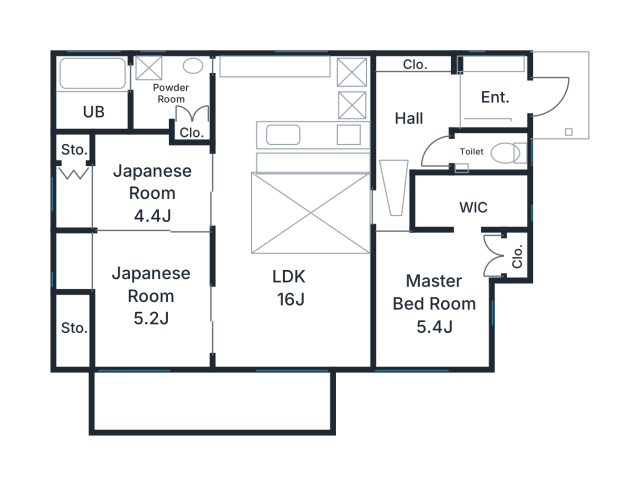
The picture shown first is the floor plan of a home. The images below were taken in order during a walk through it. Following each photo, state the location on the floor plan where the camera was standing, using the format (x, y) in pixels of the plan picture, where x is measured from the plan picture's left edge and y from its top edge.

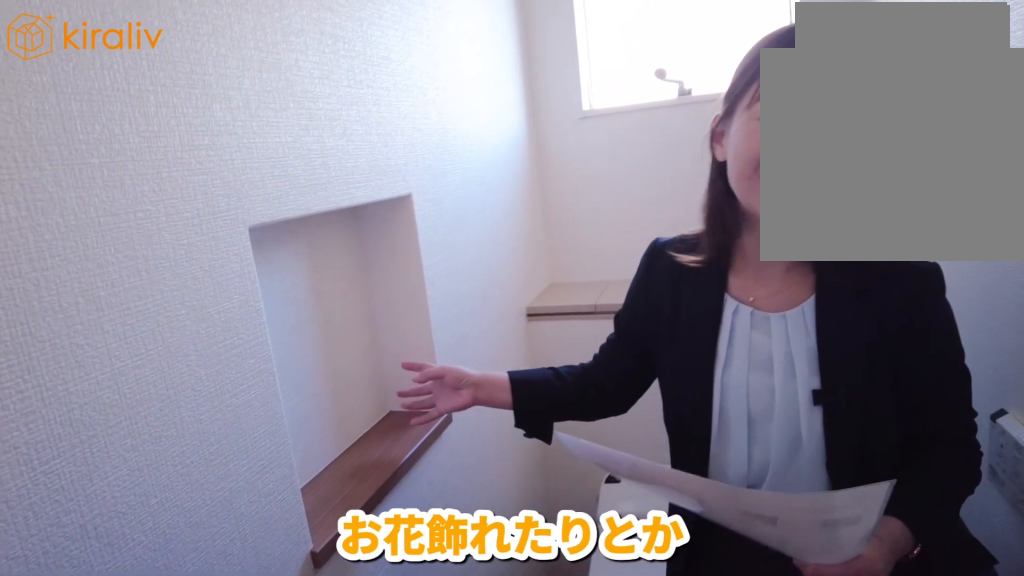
(436, 162)
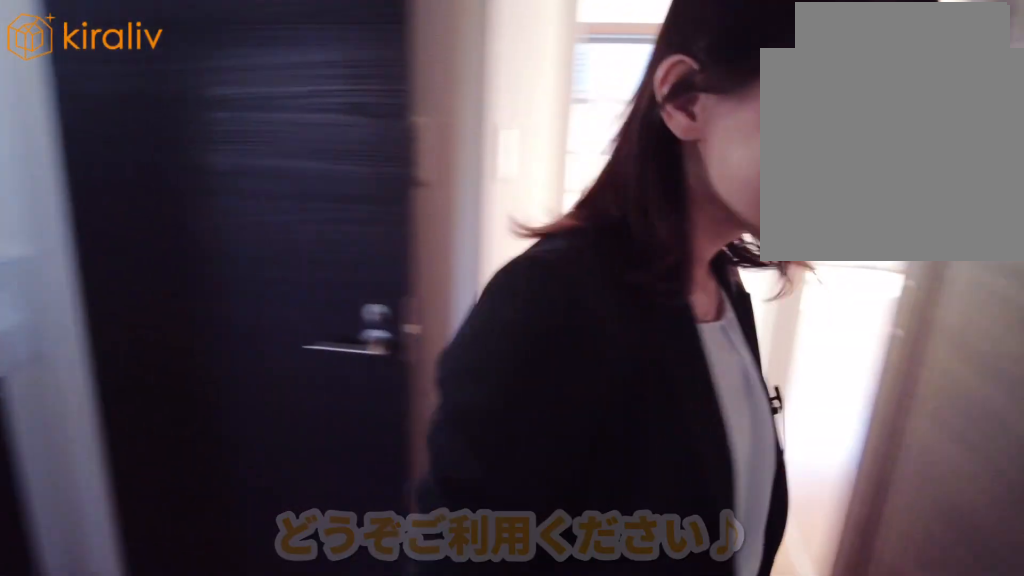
(429, 160)
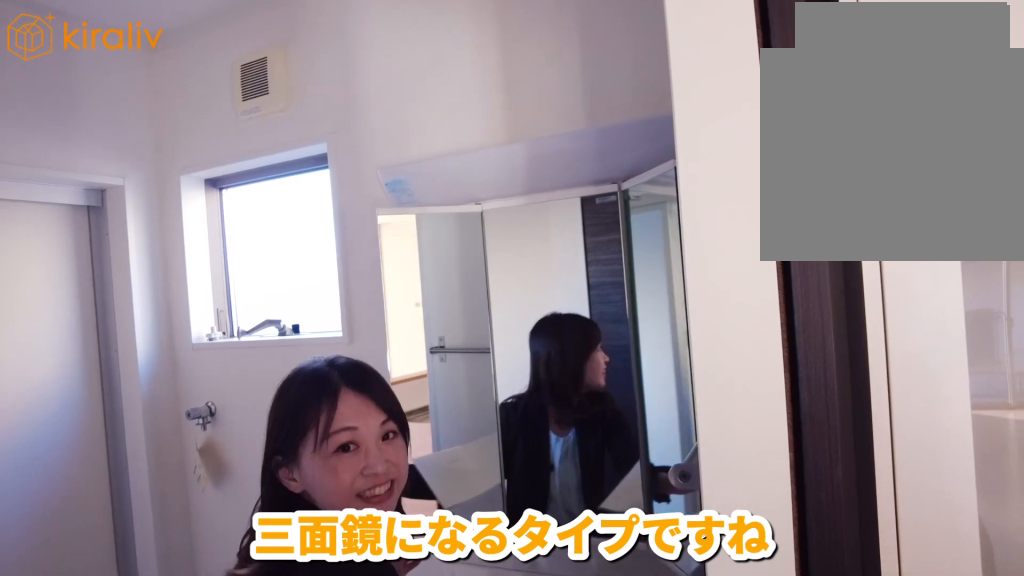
(162, 110)
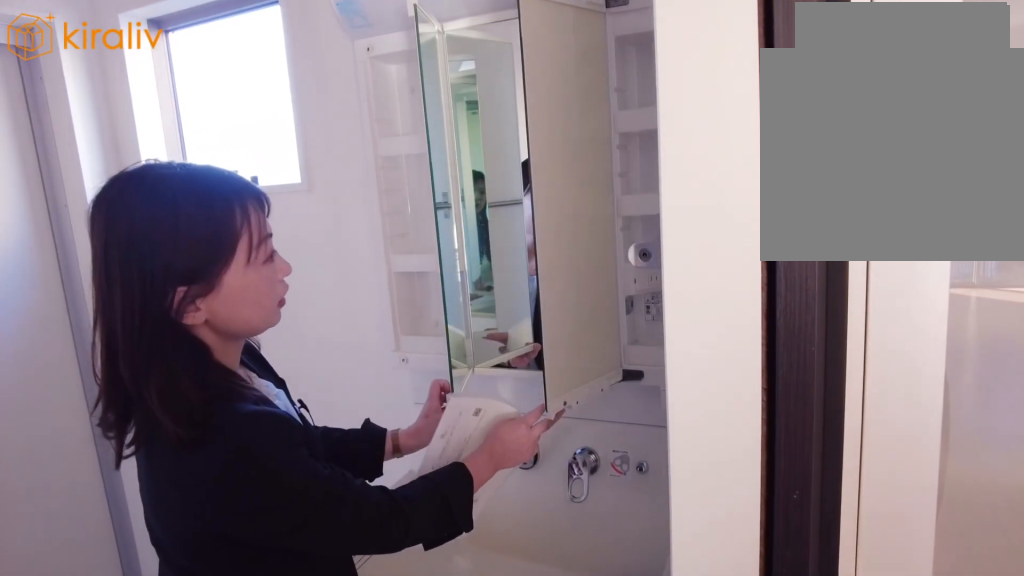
(160, 113)
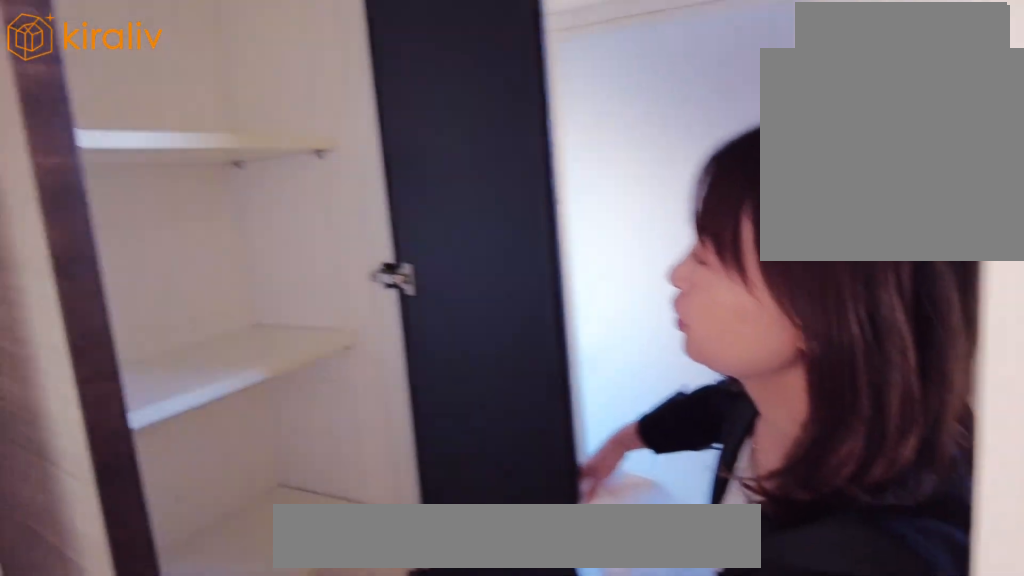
(146, 110)
